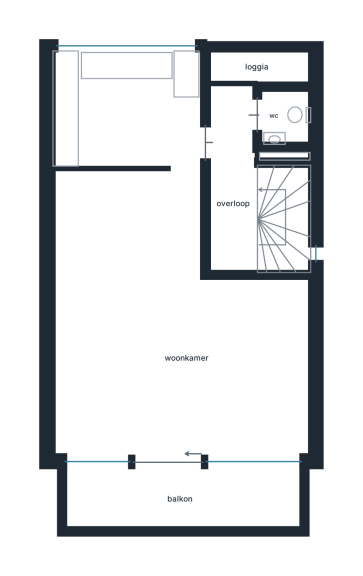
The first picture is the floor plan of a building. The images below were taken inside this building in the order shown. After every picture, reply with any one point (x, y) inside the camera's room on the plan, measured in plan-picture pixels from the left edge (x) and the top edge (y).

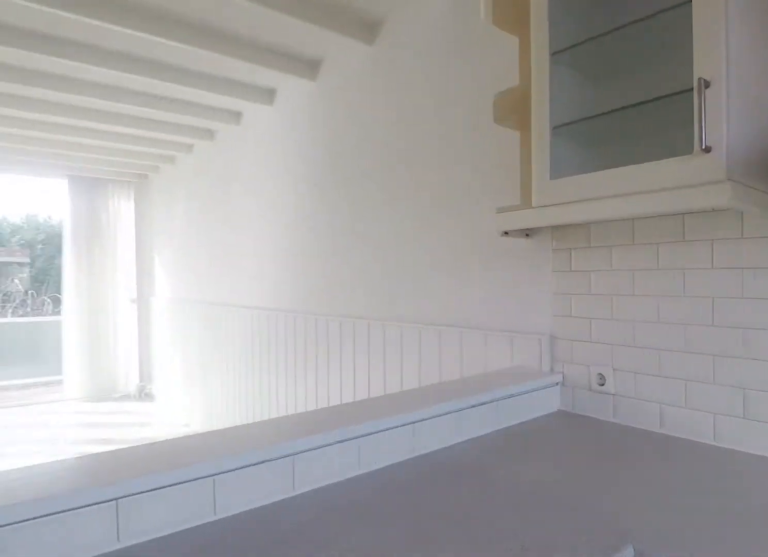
(111, 84)
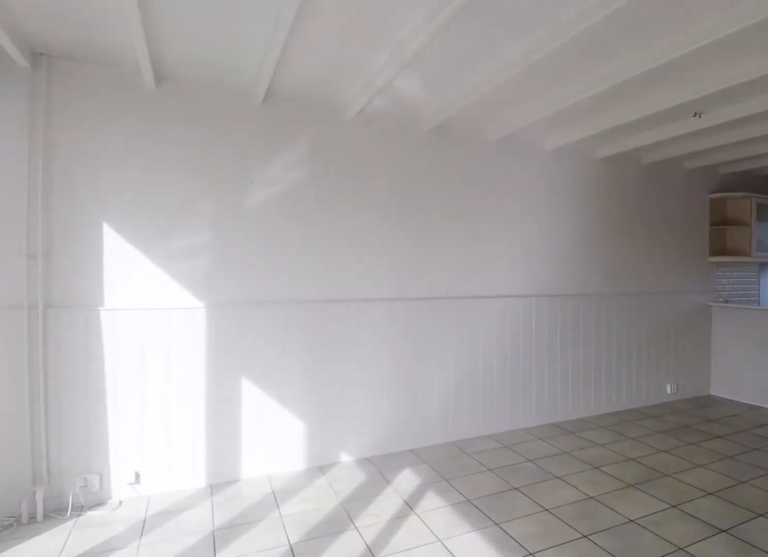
(165, 327)
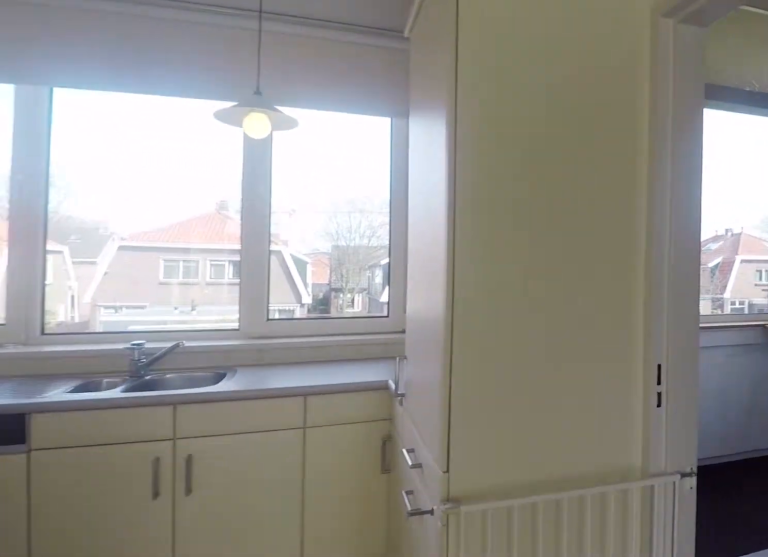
(111, 84)
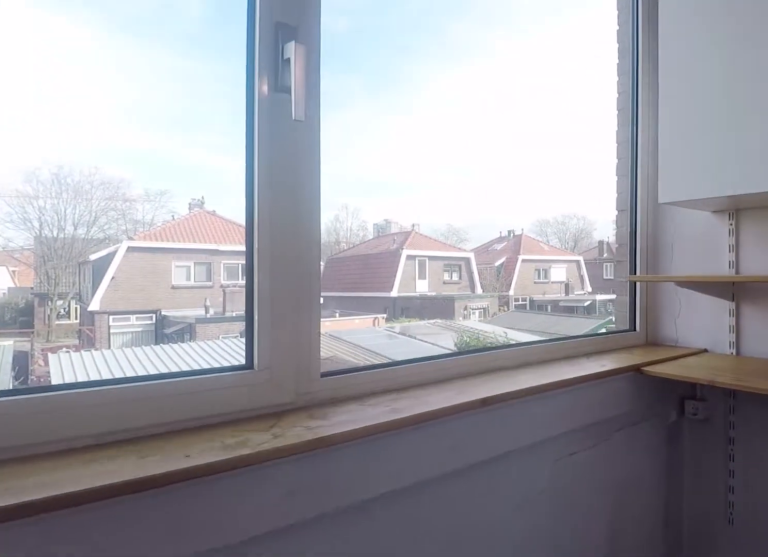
(259, 68)
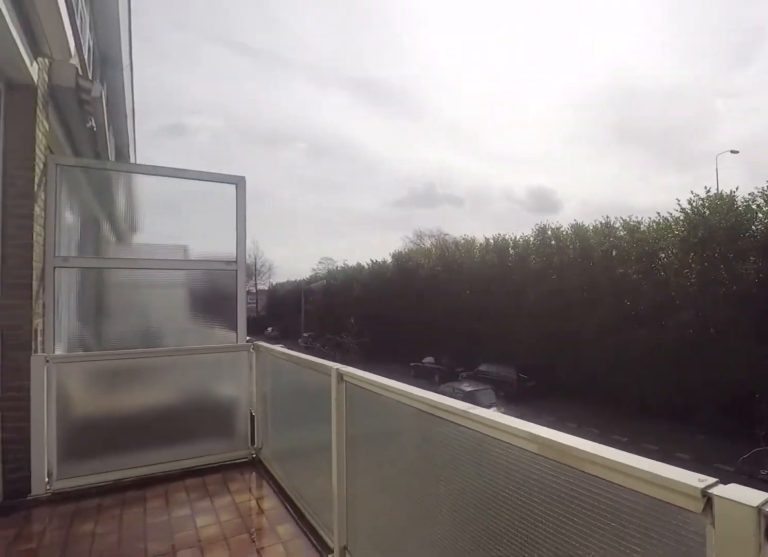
(182, 497)
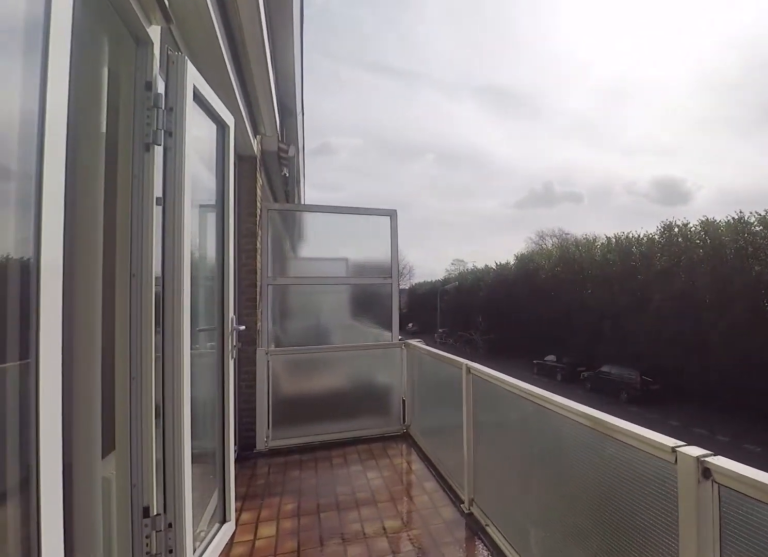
(182, 497)
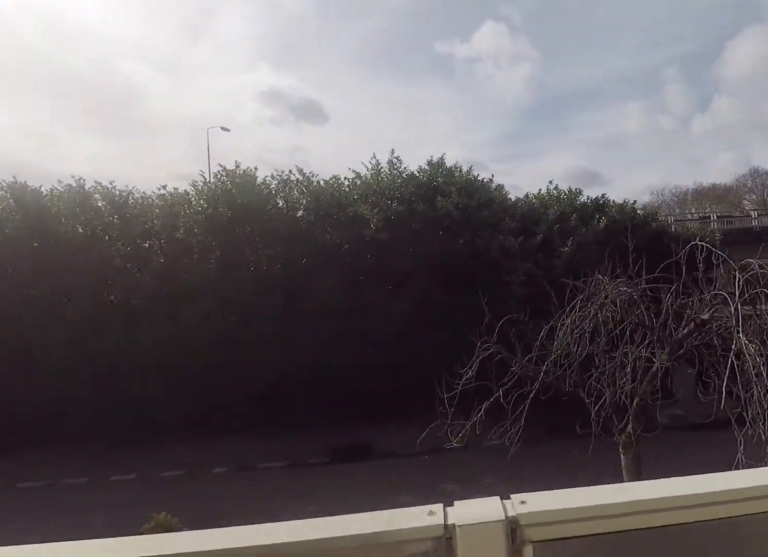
(182, 497)
